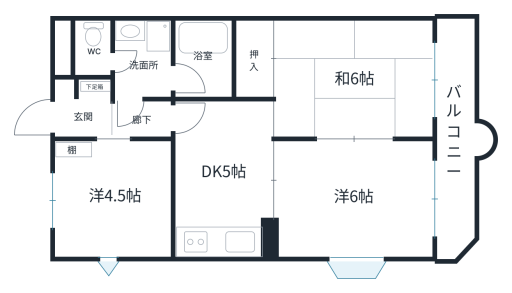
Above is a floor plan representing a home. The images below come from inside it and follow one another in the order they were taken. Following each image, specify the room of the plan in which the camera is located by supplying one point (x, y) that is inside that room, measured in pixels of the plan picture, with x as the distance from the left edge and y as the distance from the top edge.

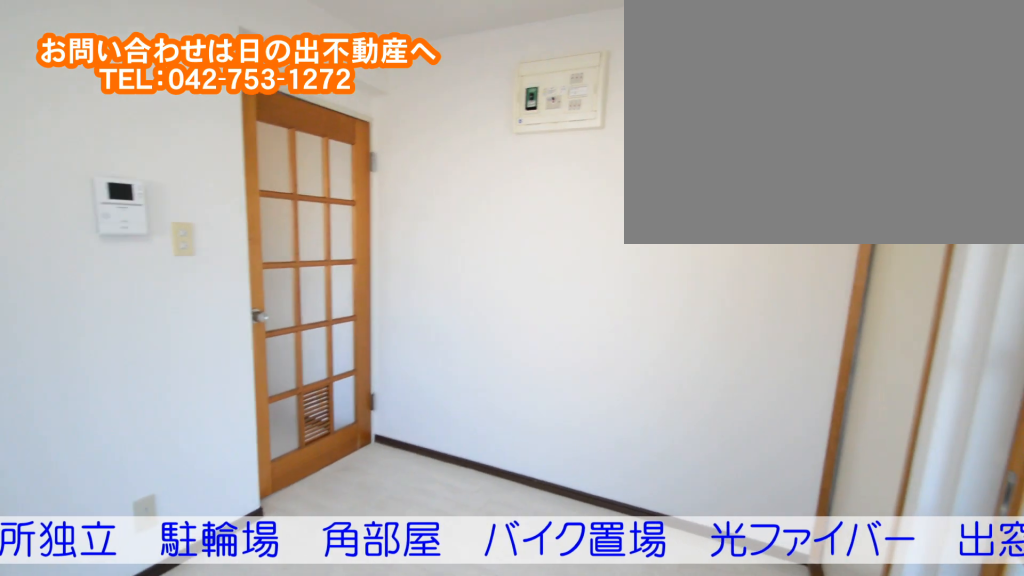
(229, 194)
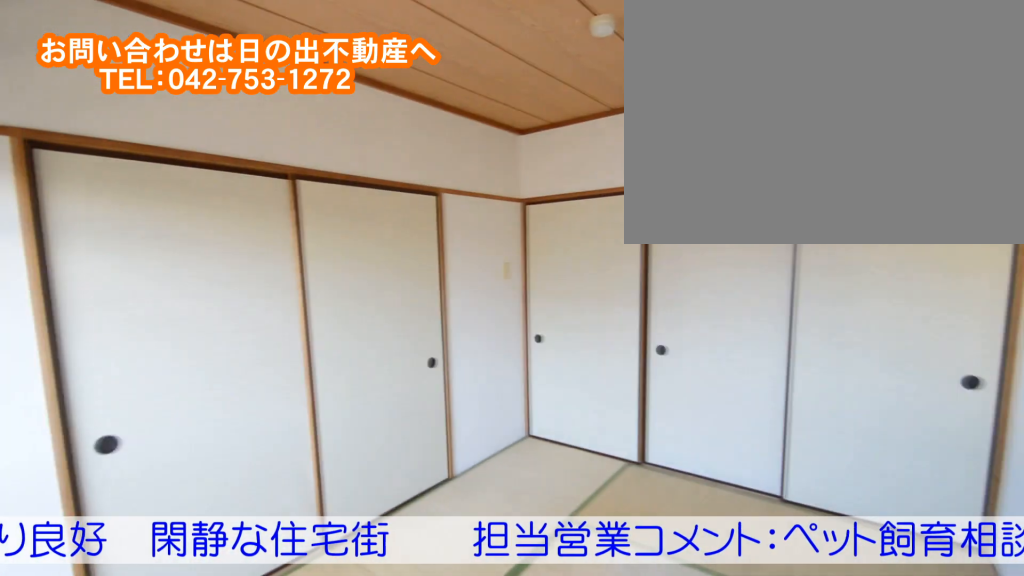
(351, 101)
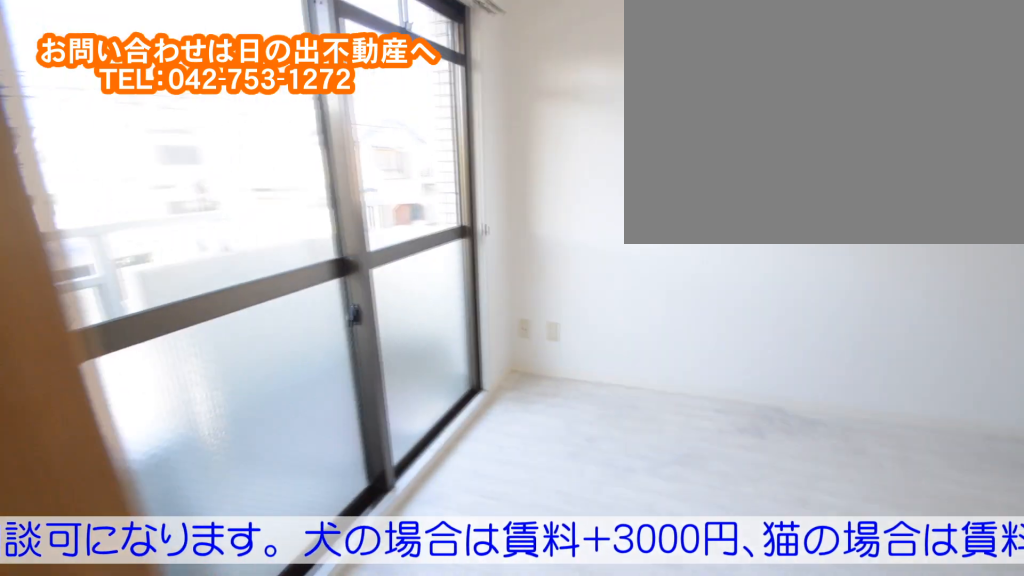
(358, 213)
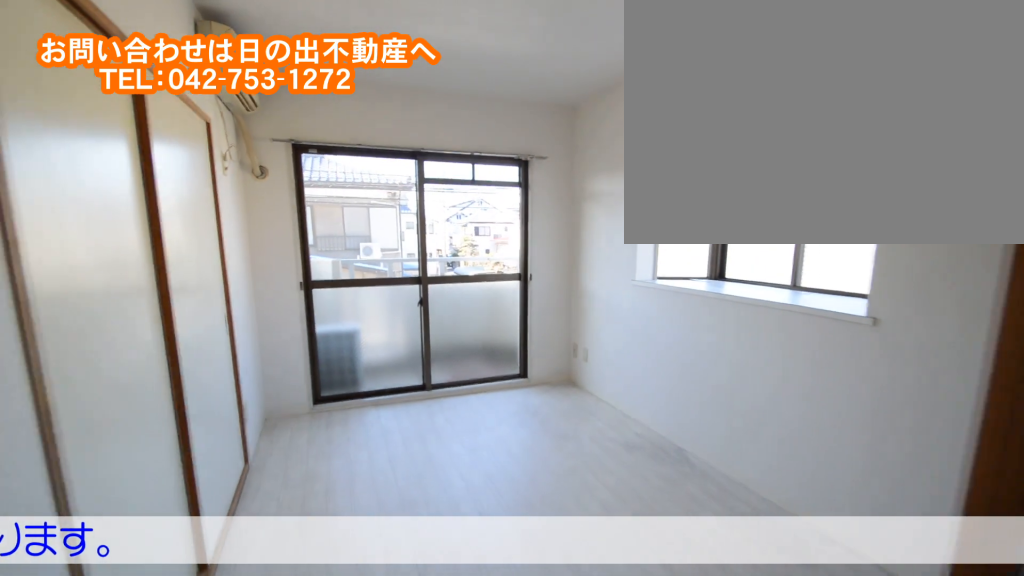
(358, 213)
